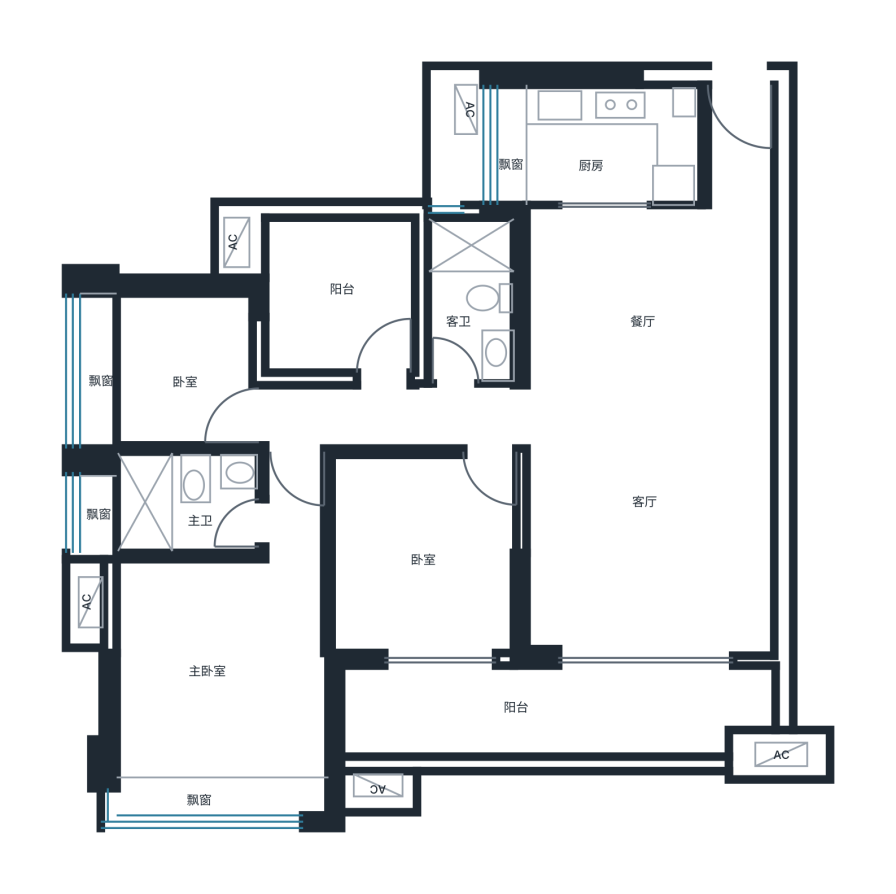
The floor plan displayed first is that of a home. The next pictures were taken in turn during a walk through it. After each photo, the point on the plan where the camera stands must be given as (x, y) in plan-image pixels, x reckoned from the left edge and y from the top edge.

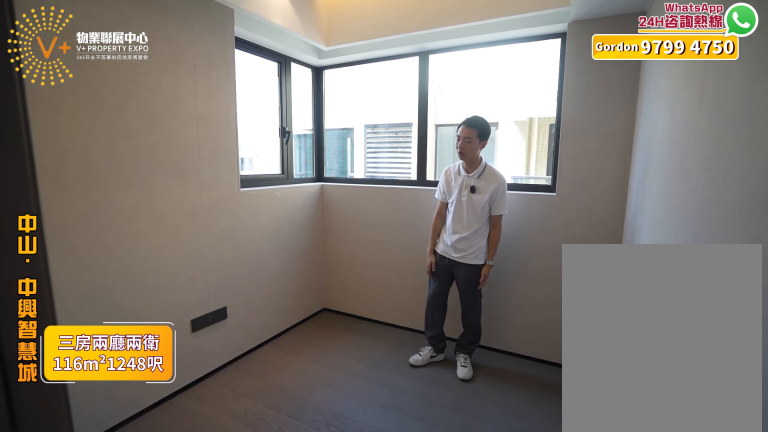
(356, 279)
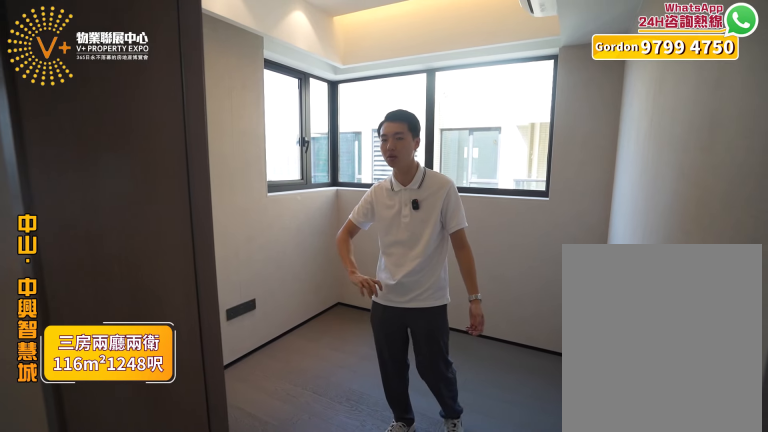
(360, 284)
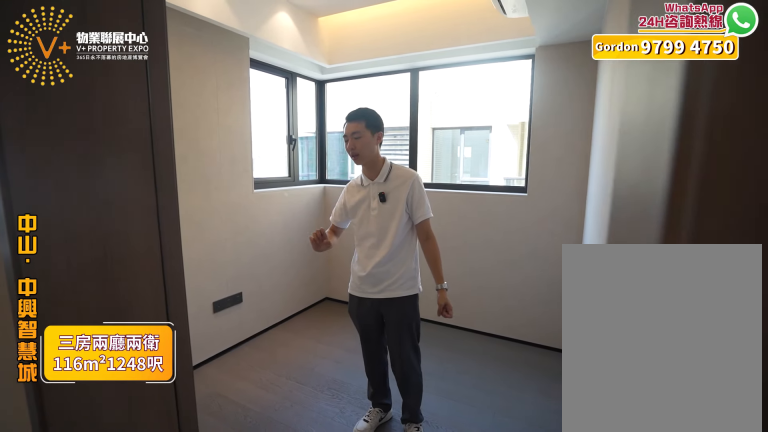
(358, 286)
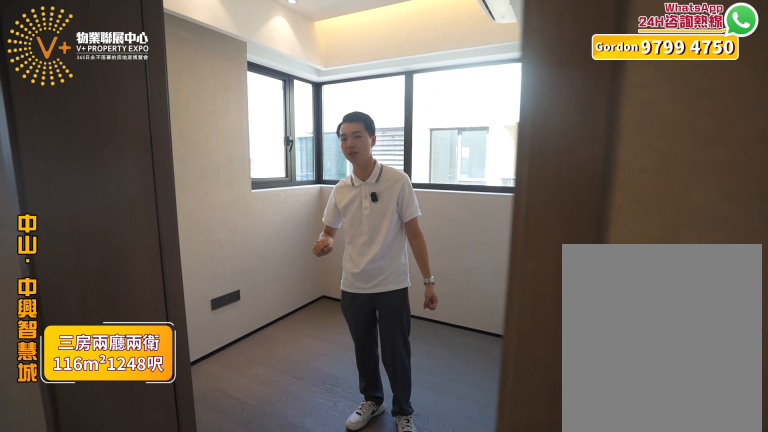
(367, 282)
